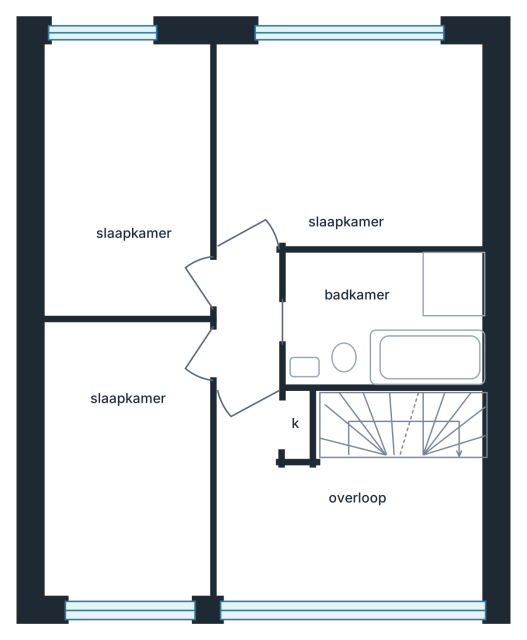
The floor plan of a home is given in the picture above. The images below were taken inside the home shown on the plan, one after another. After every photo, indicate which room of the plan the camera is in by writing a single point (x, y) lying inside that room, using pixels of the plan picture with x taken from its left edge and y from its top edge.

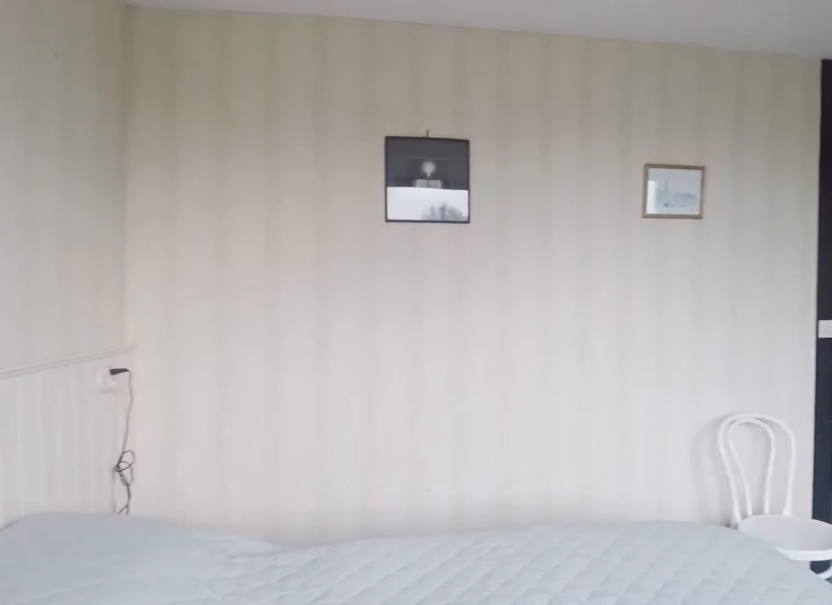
(358, 151)
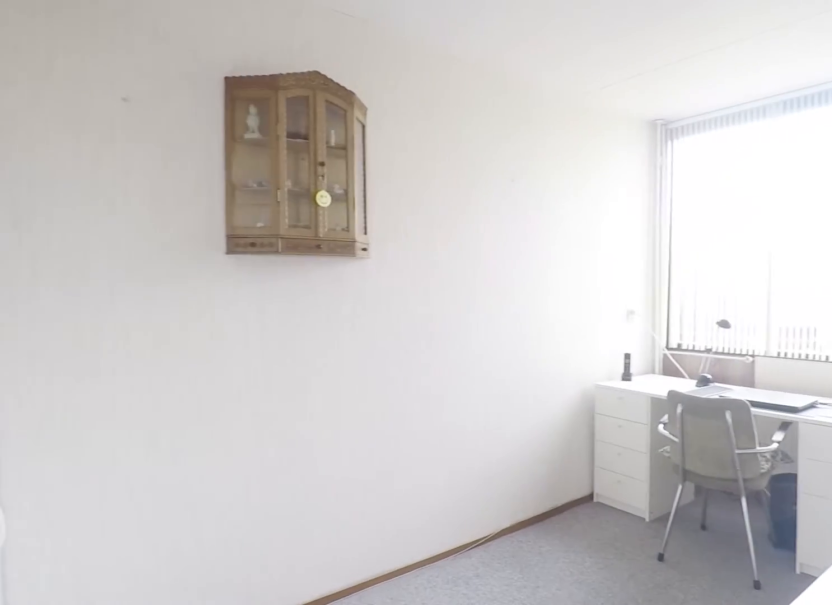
(119, 184)
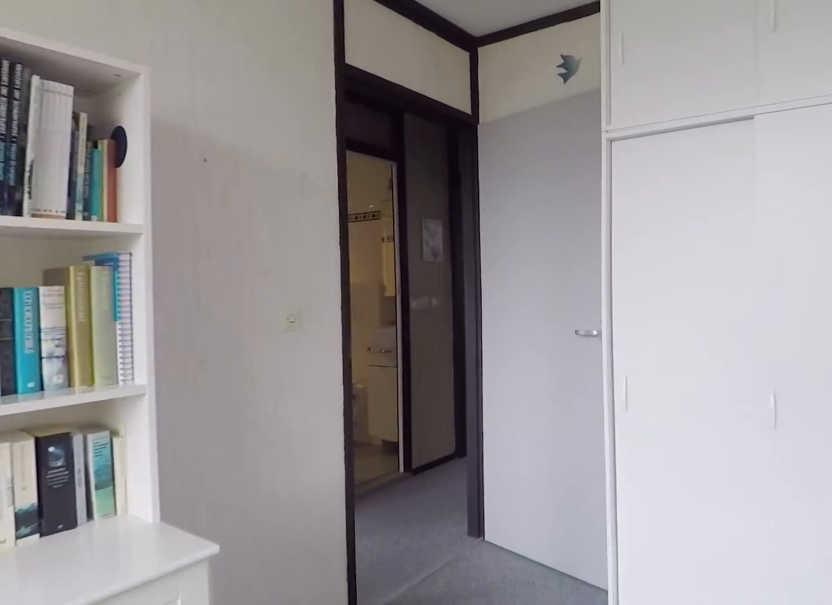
(119, 184)
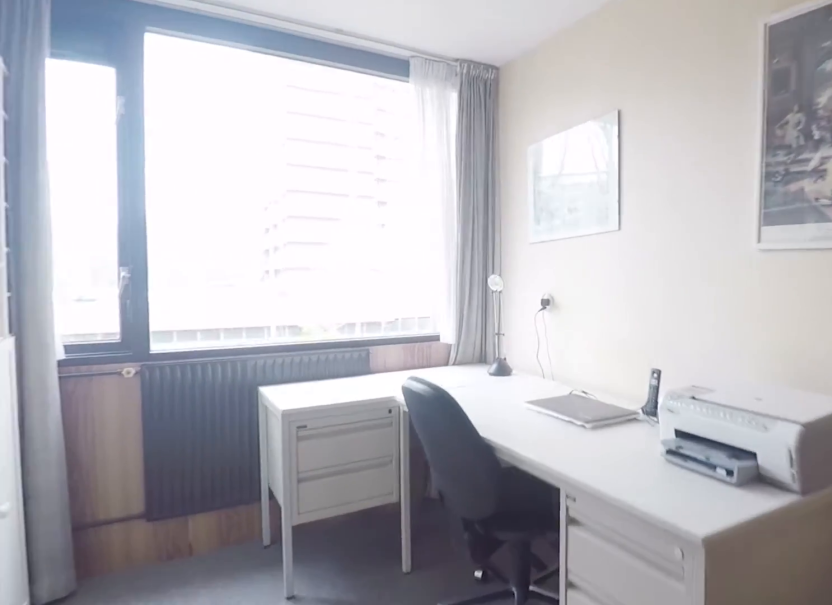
(132, 442)
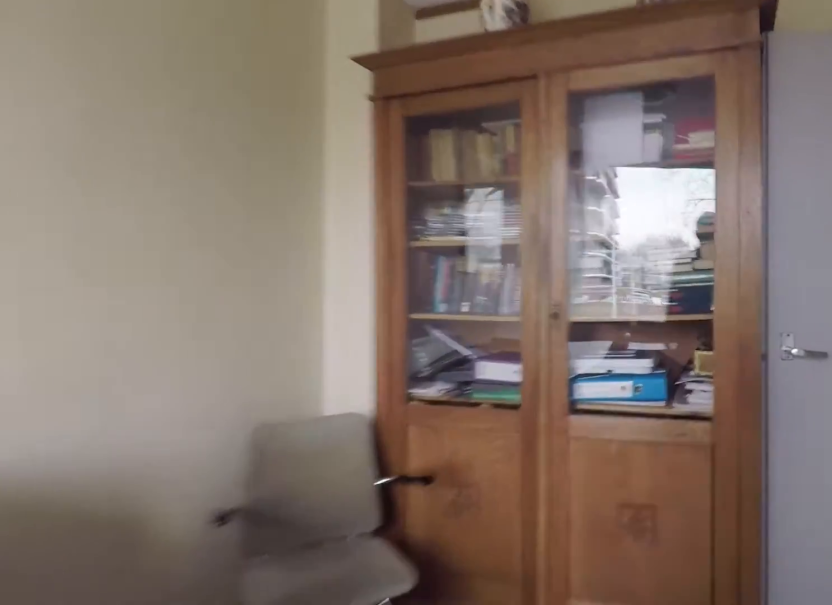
(132, 442)
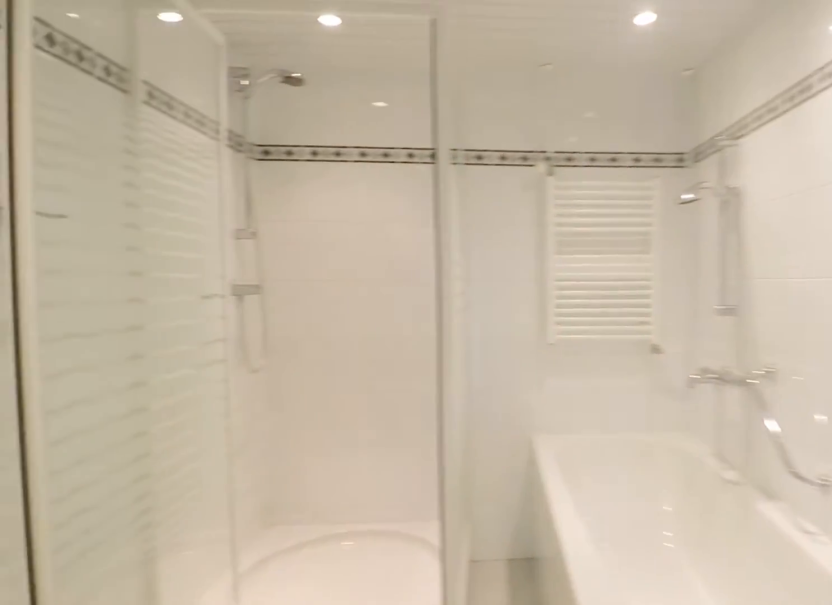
(389, 319)
